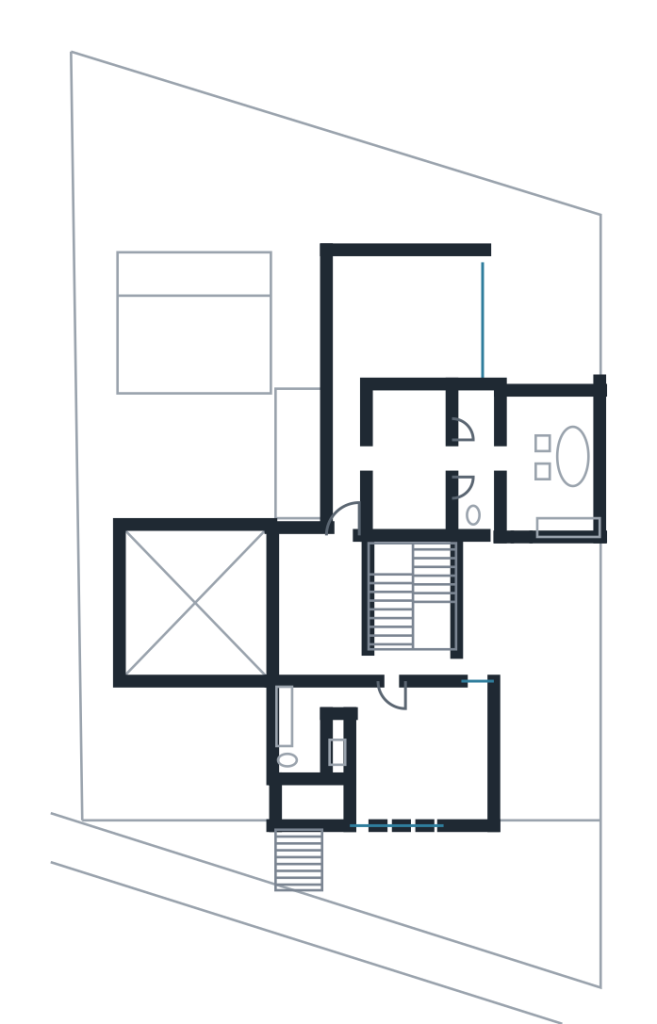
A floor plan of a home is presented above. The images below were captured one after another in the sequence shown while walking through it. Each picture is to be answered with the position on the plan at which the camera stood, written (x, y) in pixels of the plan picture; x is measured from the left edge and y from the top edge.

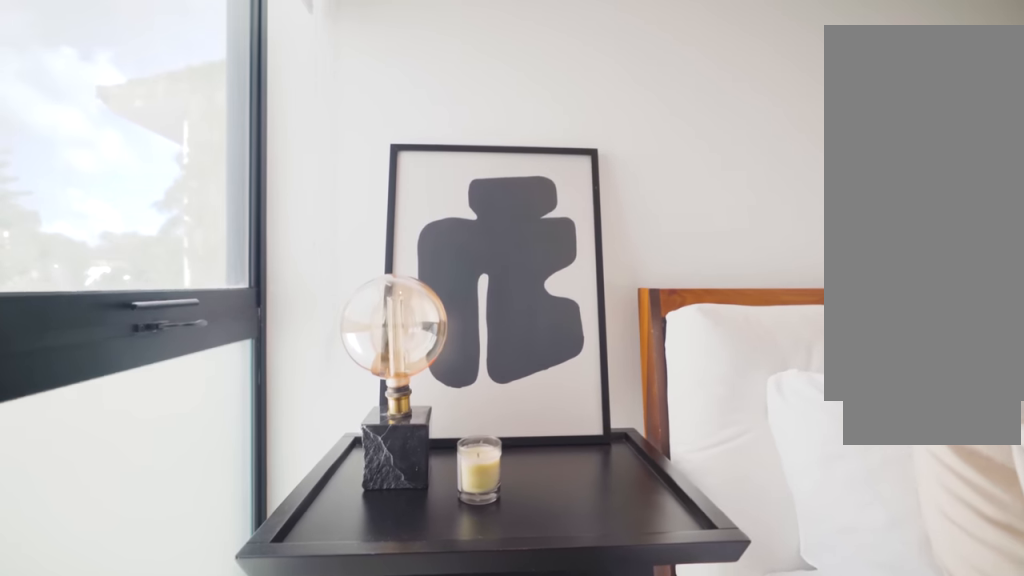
(449, 702)
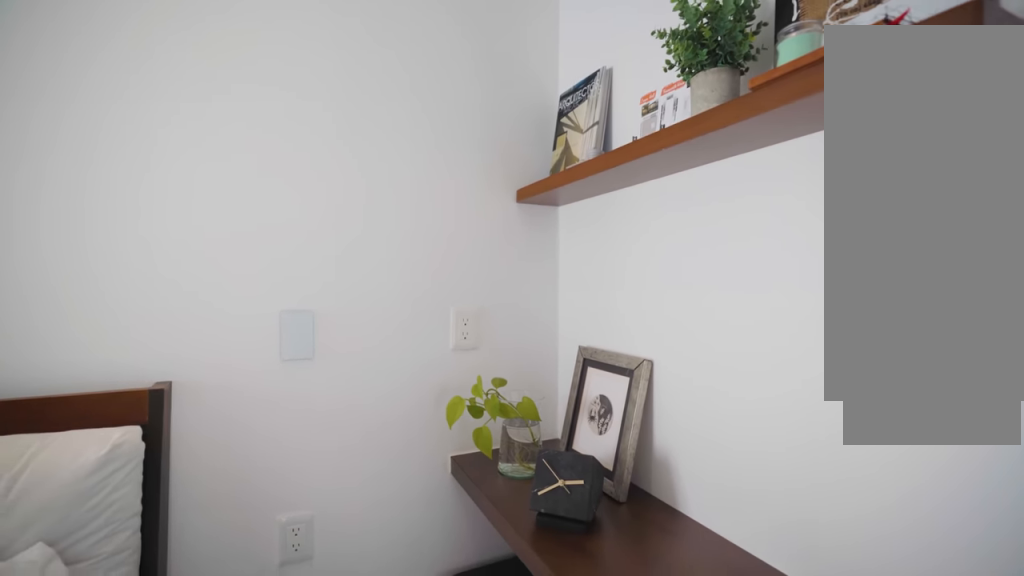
(445, 793)
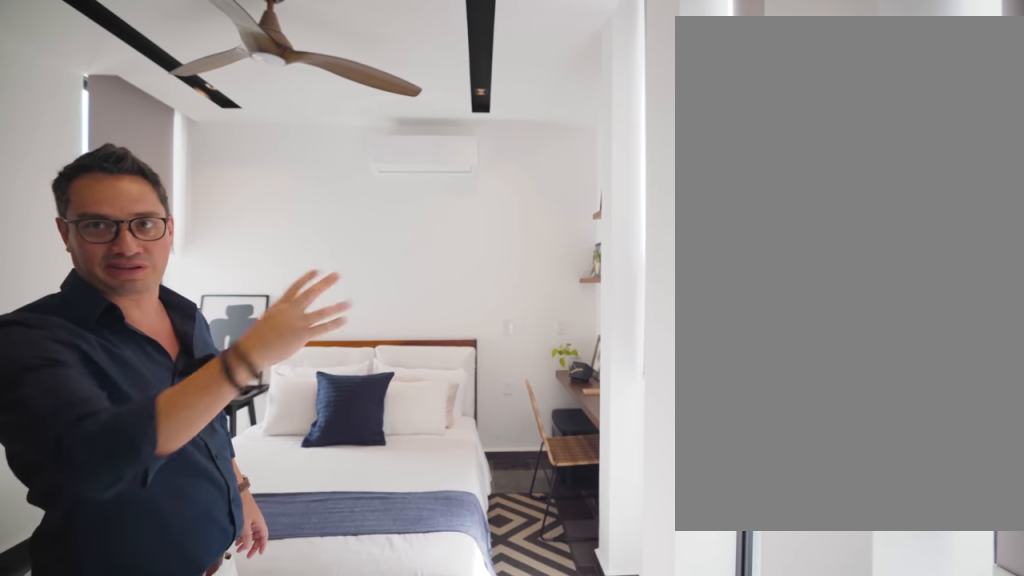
(385, 783)
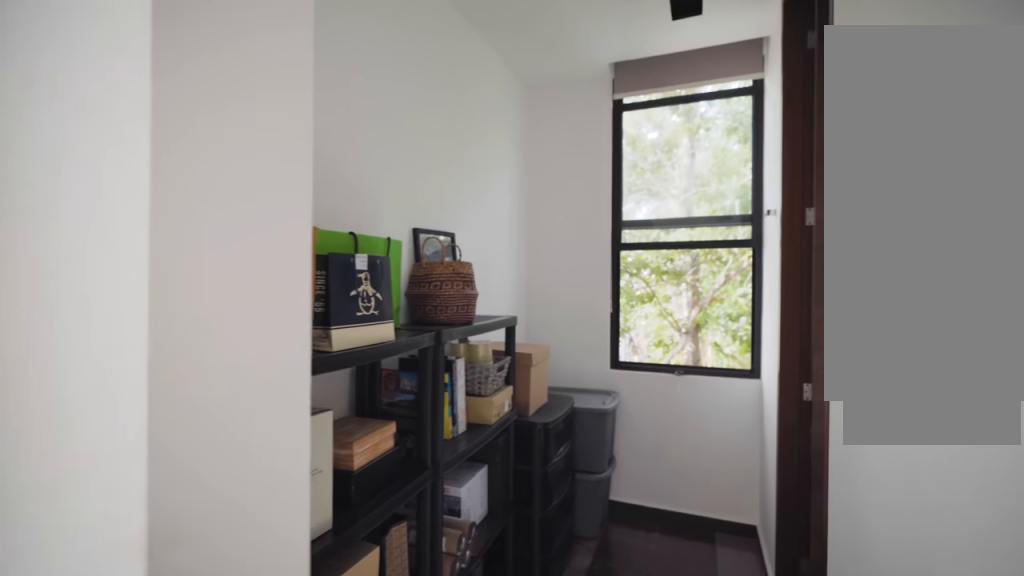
(402, 793)
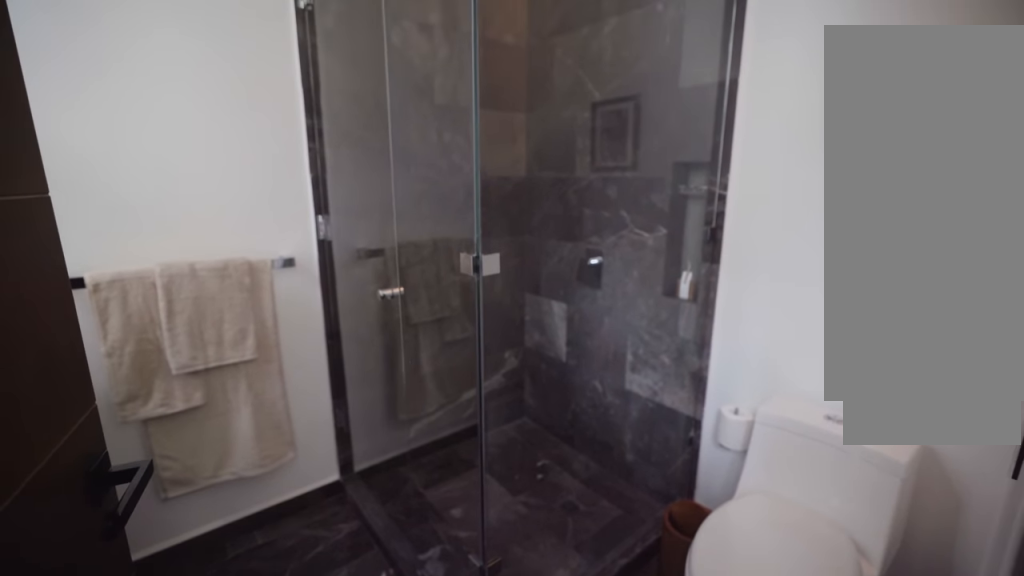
(309, 784)
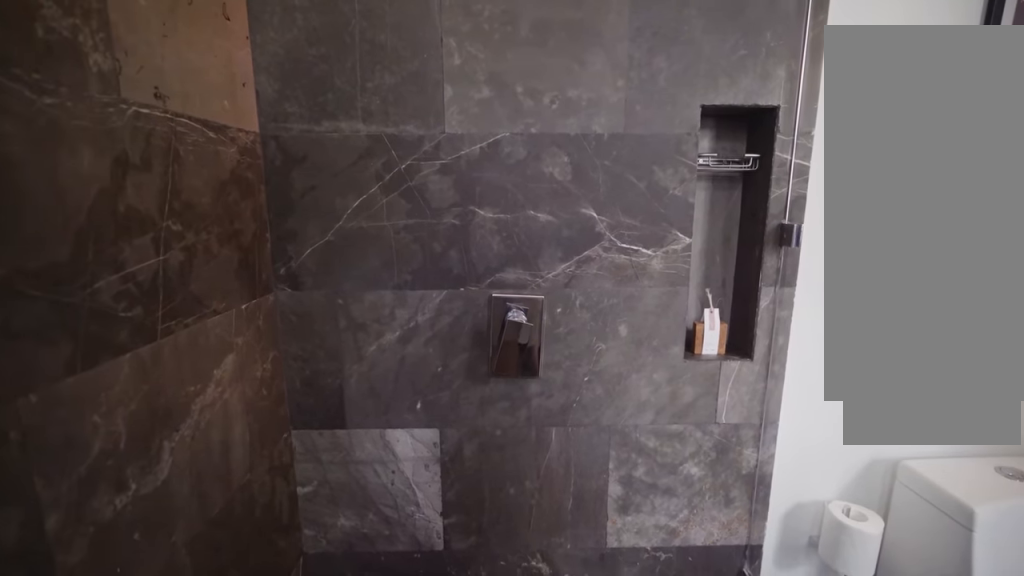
(308, 749)
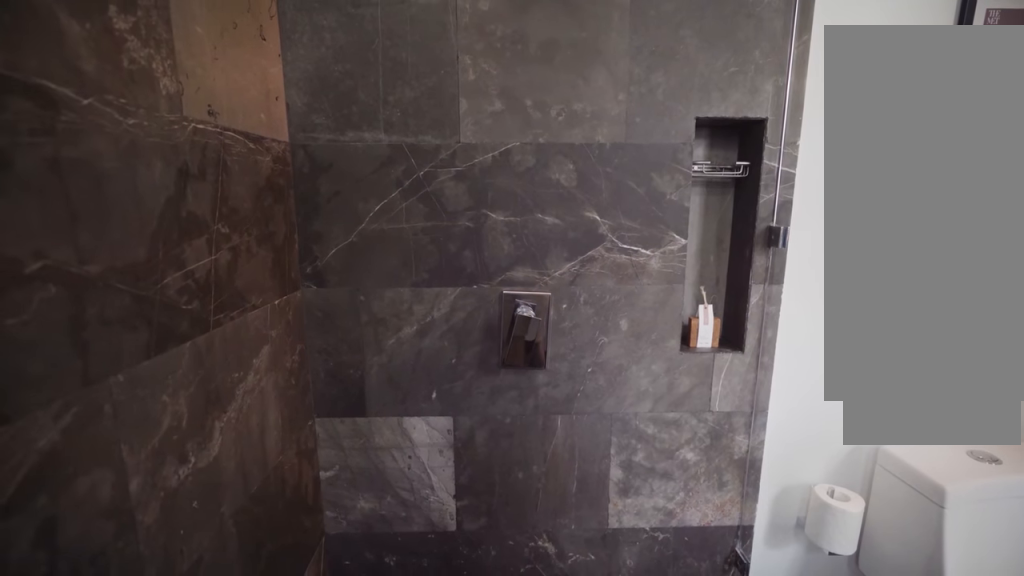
(307, 749)
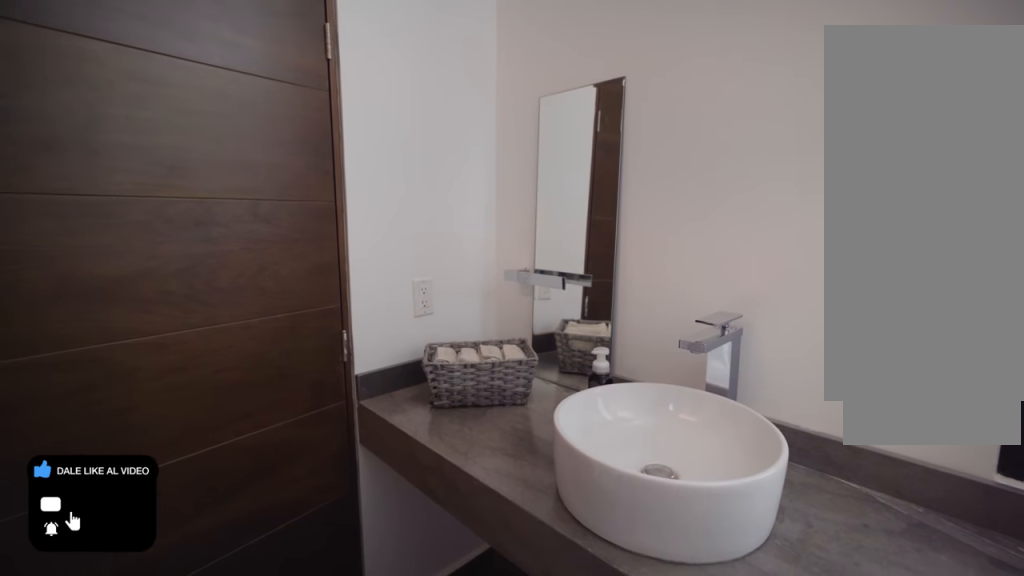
(328, 745)
